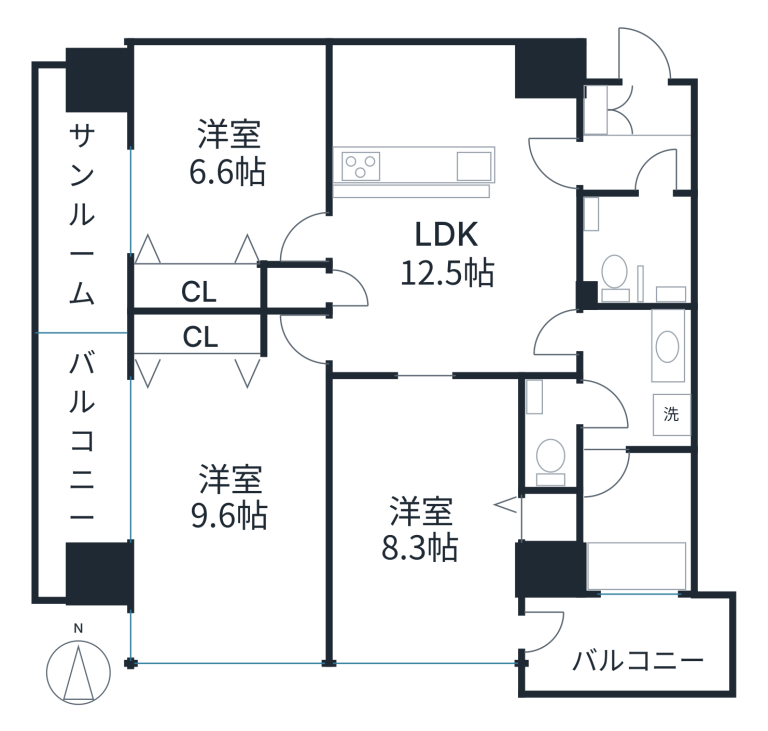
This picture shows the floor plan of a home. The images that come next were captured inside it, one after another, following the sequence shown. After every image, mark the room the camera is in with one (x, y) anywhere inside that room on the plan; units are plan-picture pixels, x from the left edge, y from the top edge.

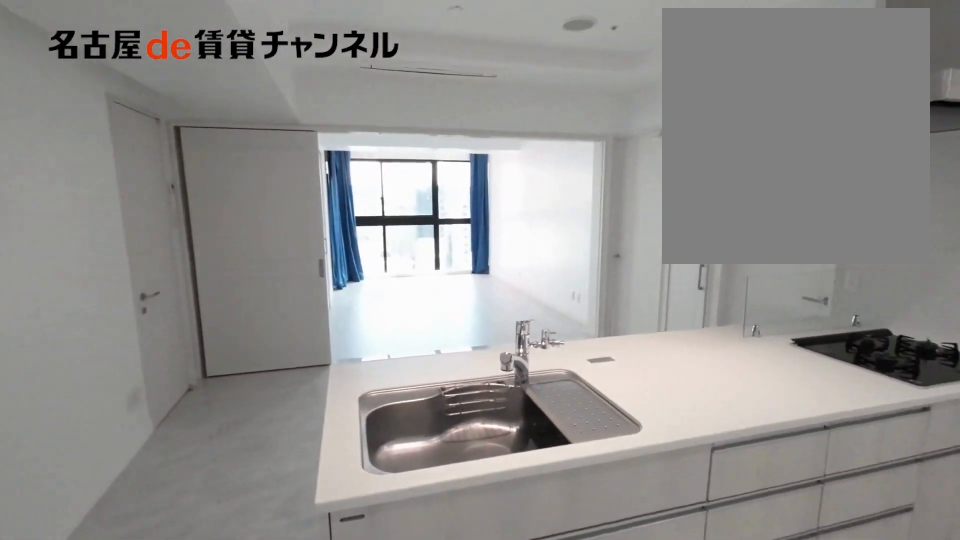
(446, 332)
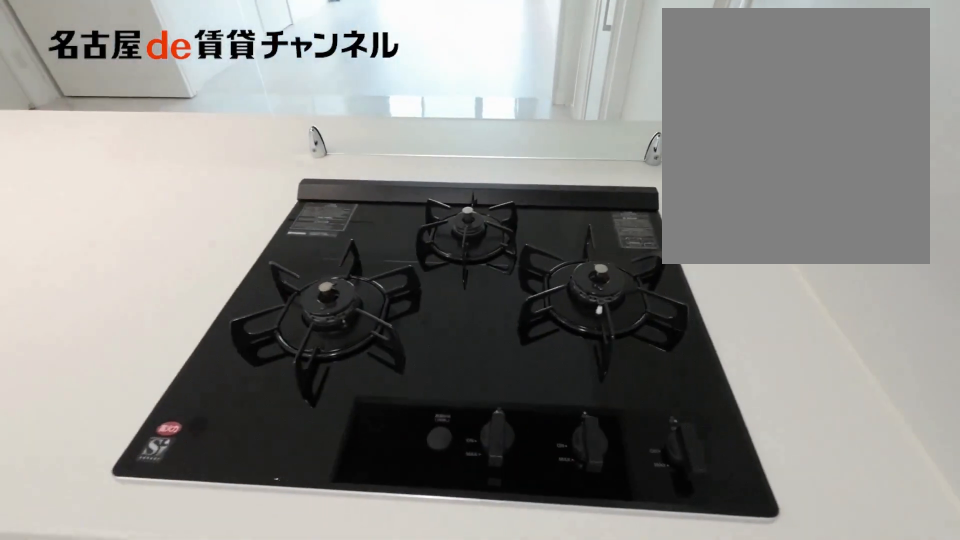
(407, 172)
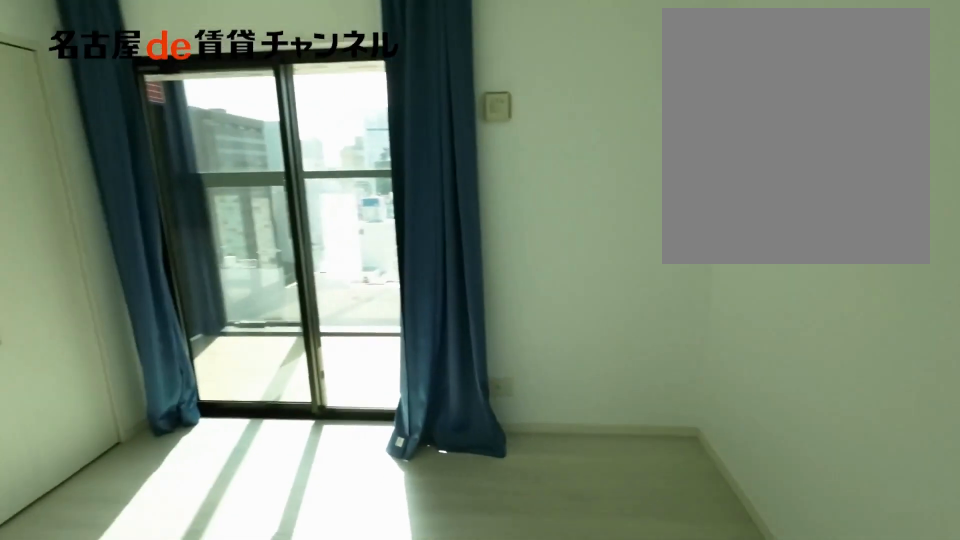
(230, 154)
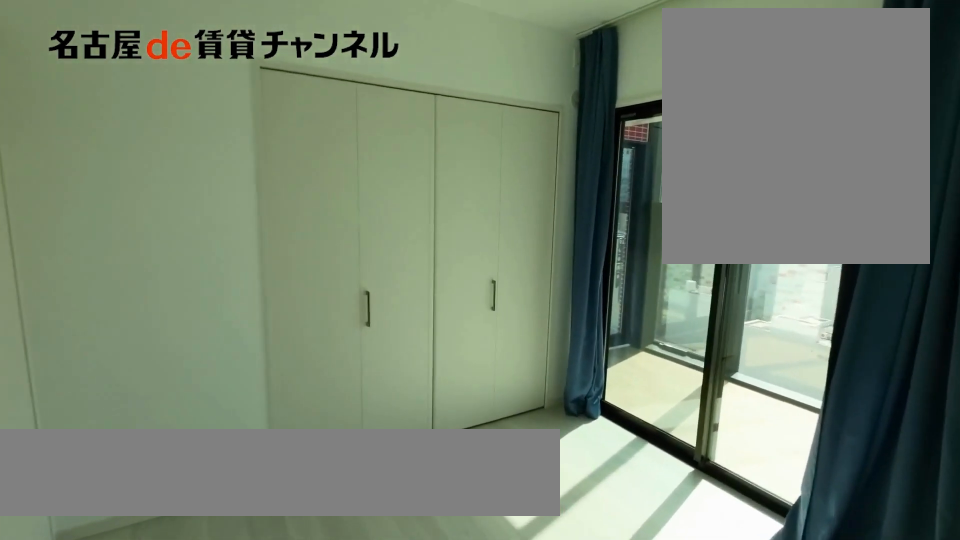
(230, 154)
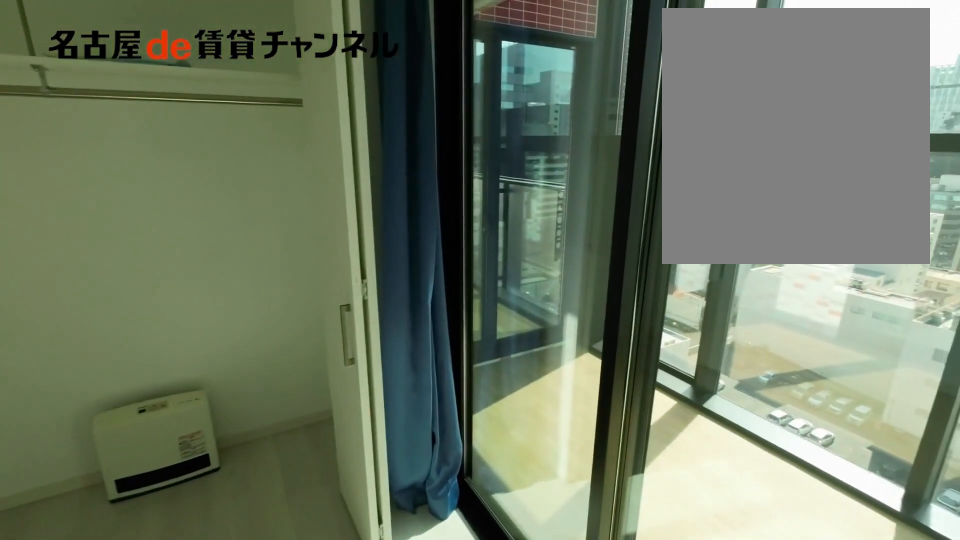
(229, 152)
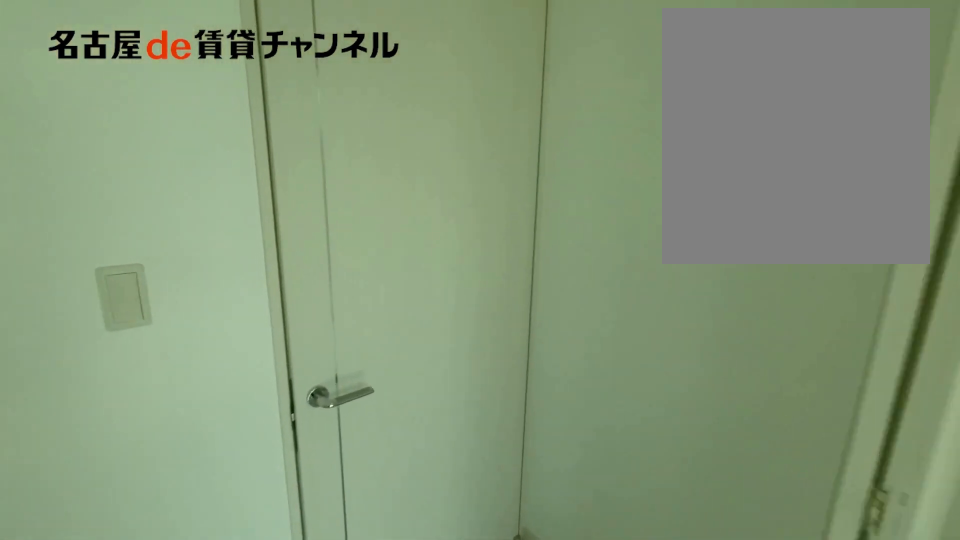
(229, 152)
